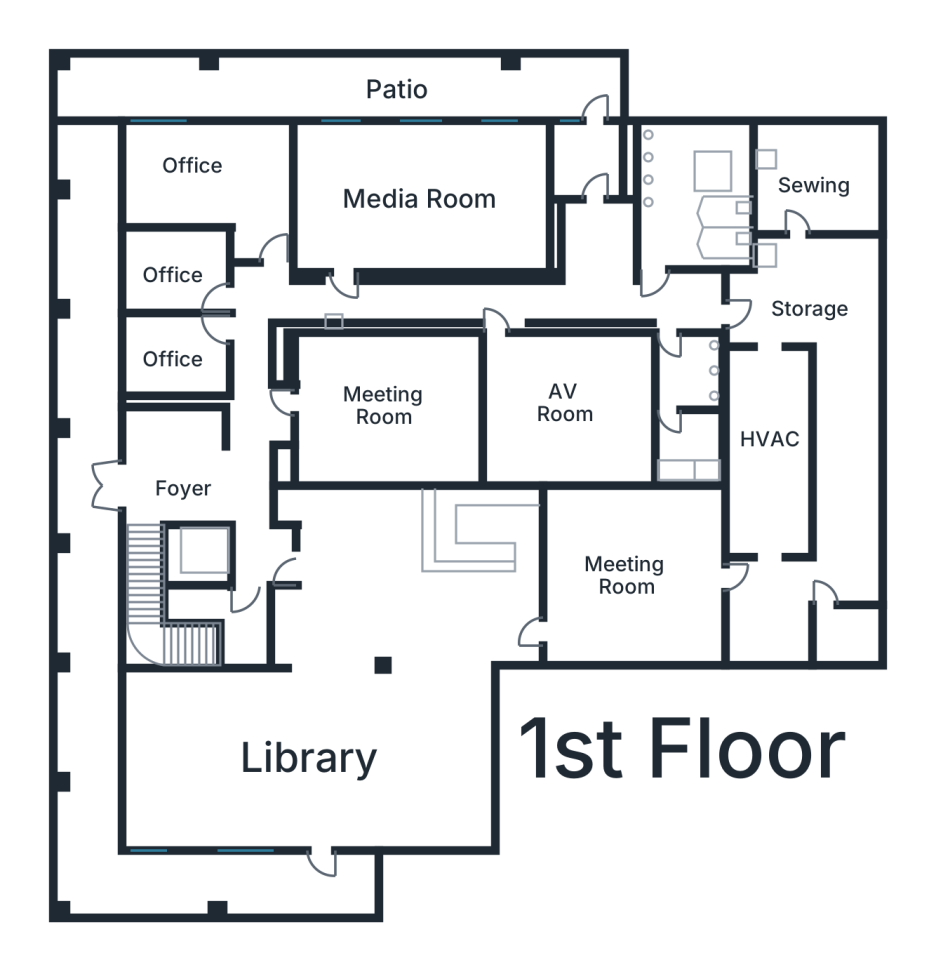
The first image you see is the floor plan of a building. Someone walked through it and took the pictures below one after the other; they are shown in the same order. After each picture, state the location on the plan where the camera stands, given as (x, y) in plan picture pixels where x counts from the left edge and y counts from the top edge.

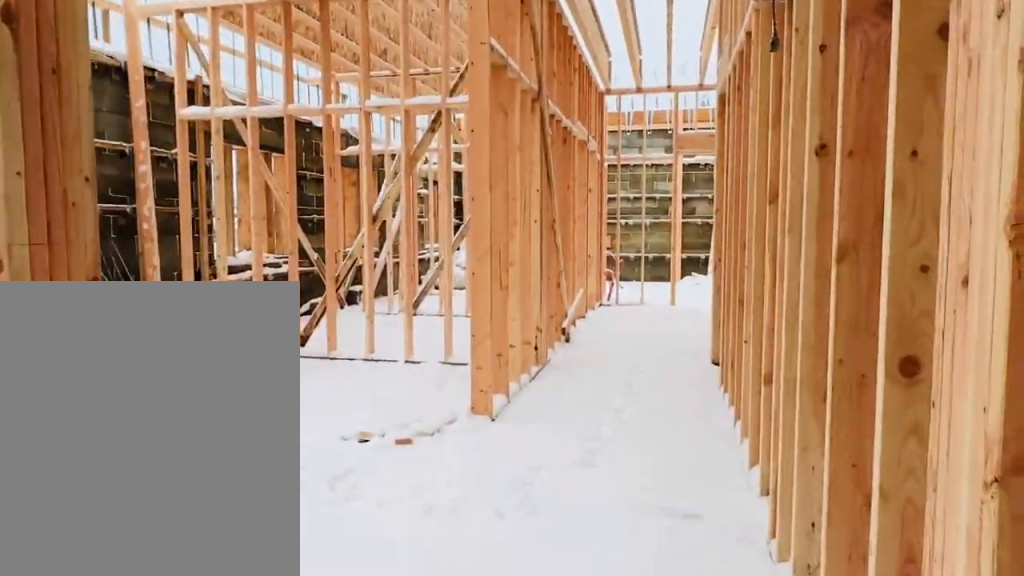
(258, 555)
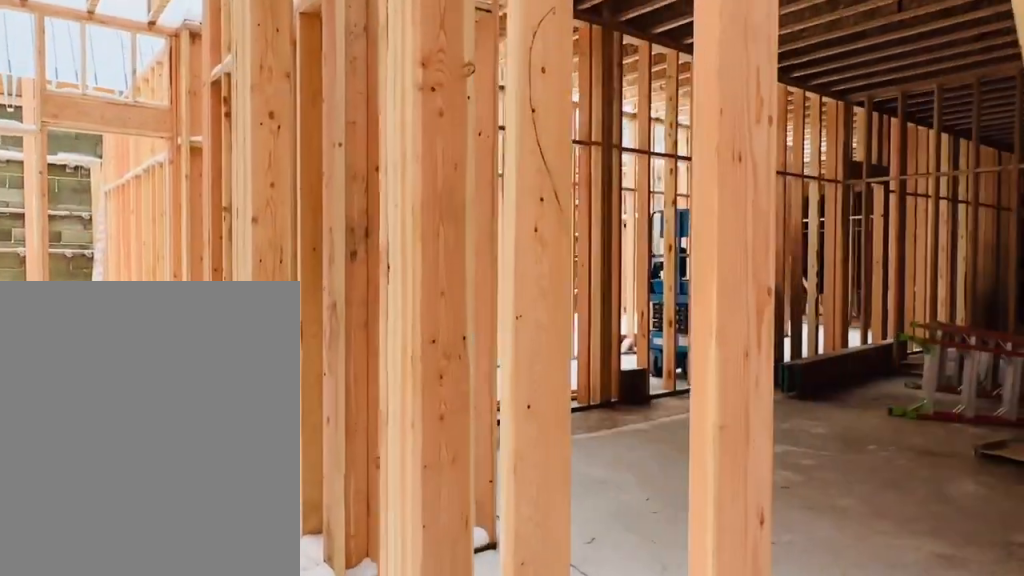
(269, 457)
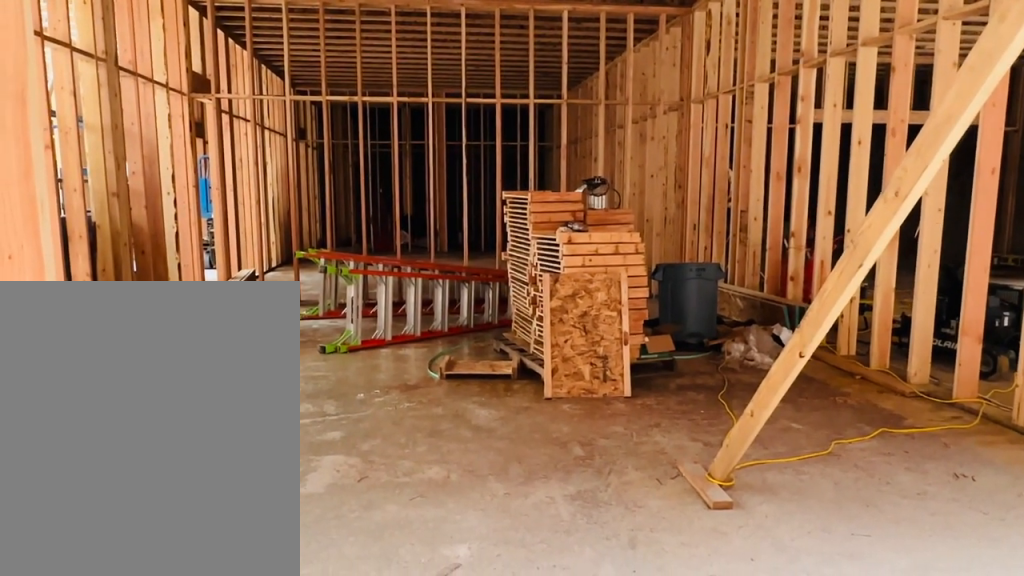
(282, 388)
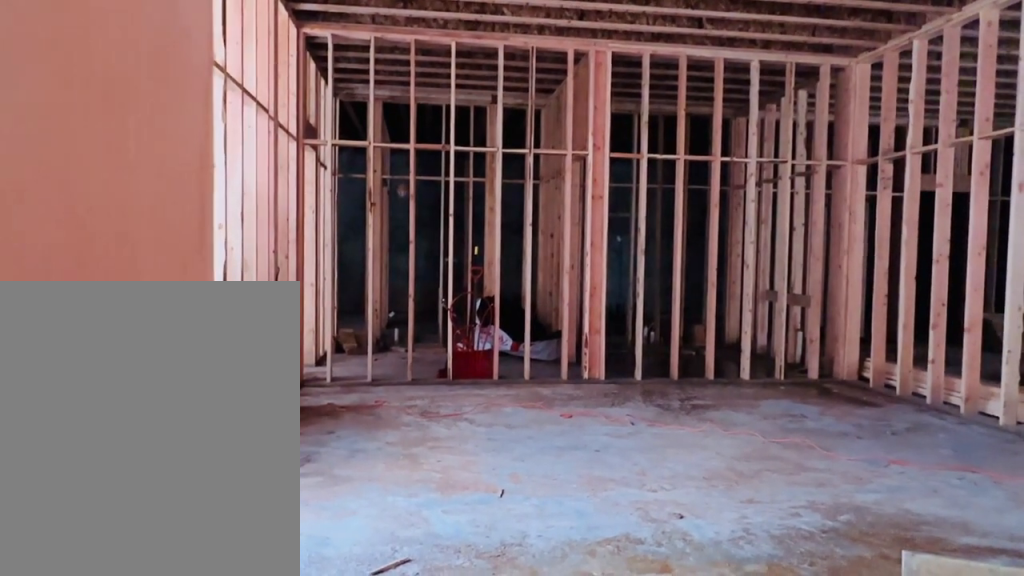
(458, 388)
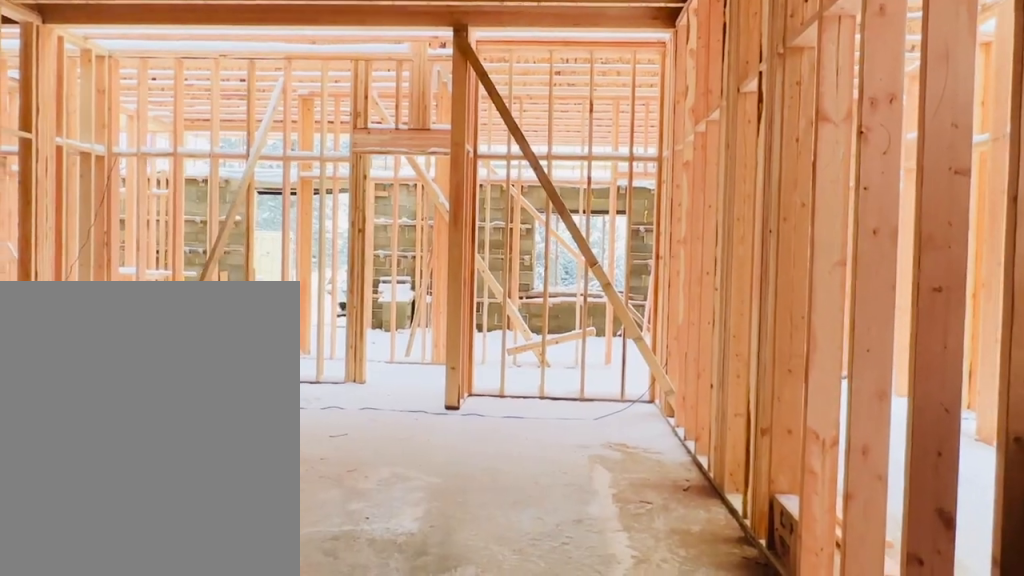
(459, 388)
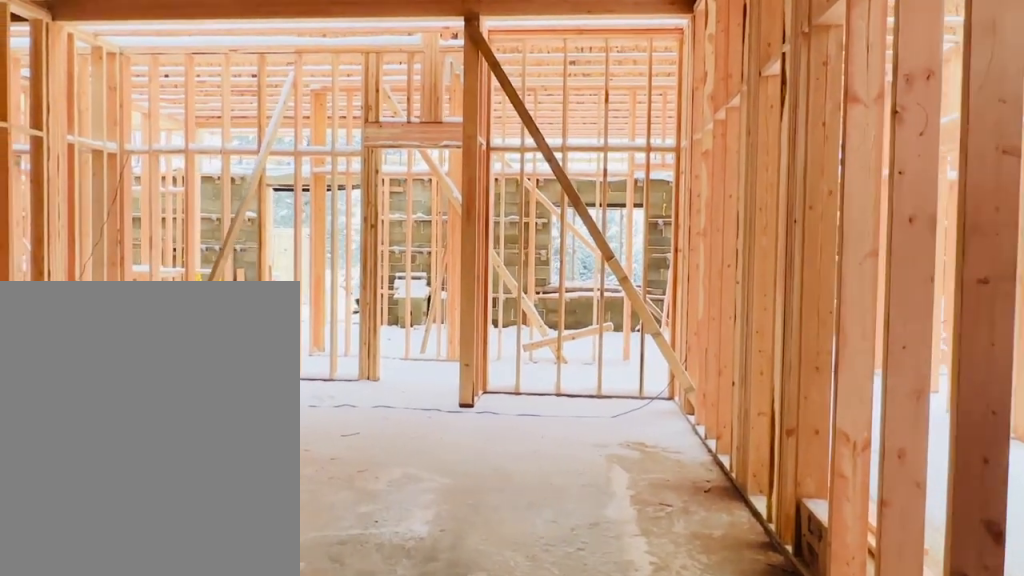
(458, 388)
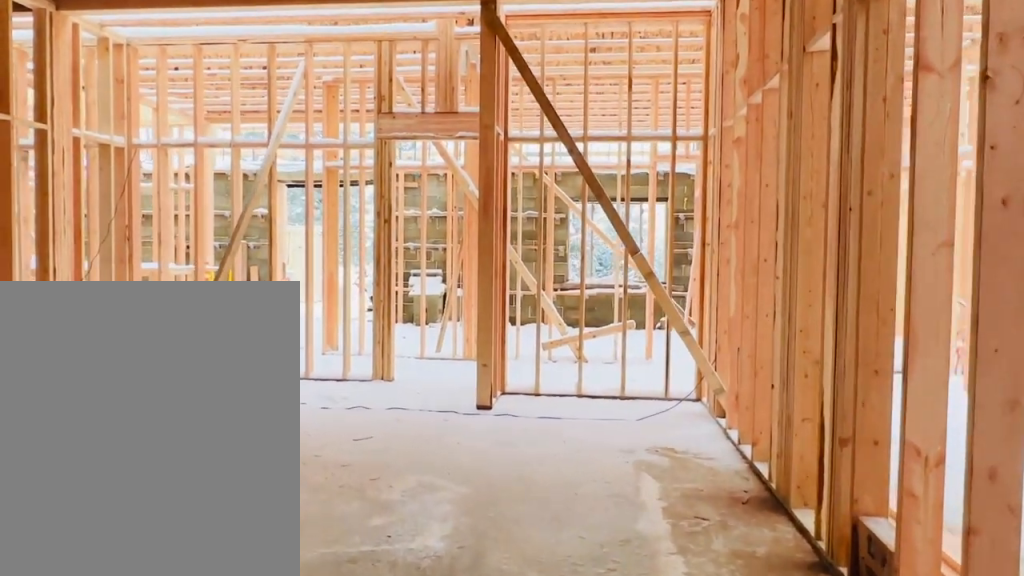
(454, 388)
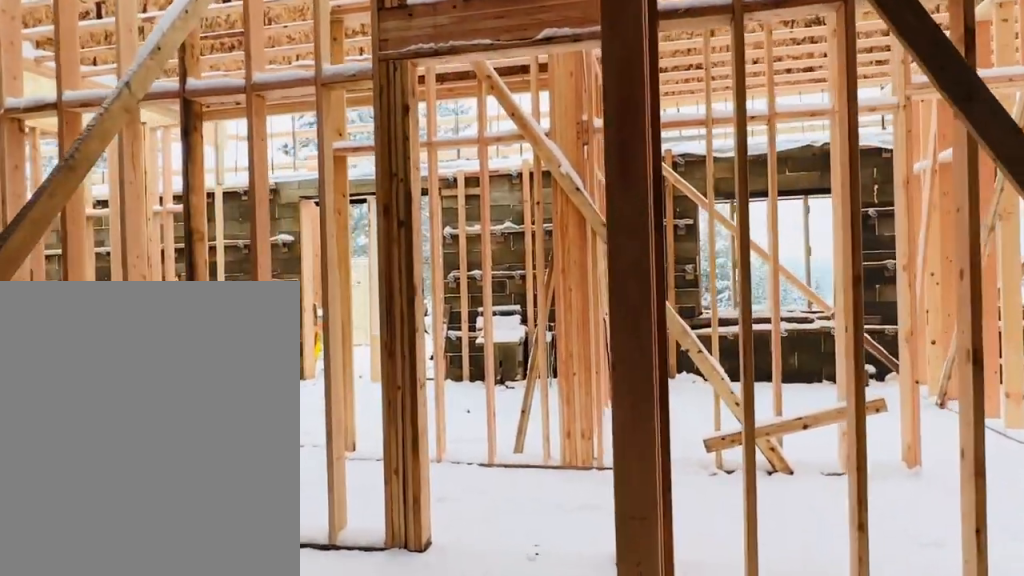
(340, 389)
